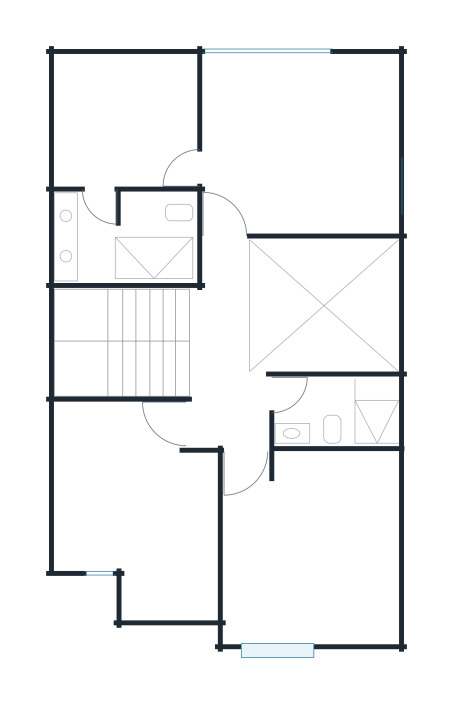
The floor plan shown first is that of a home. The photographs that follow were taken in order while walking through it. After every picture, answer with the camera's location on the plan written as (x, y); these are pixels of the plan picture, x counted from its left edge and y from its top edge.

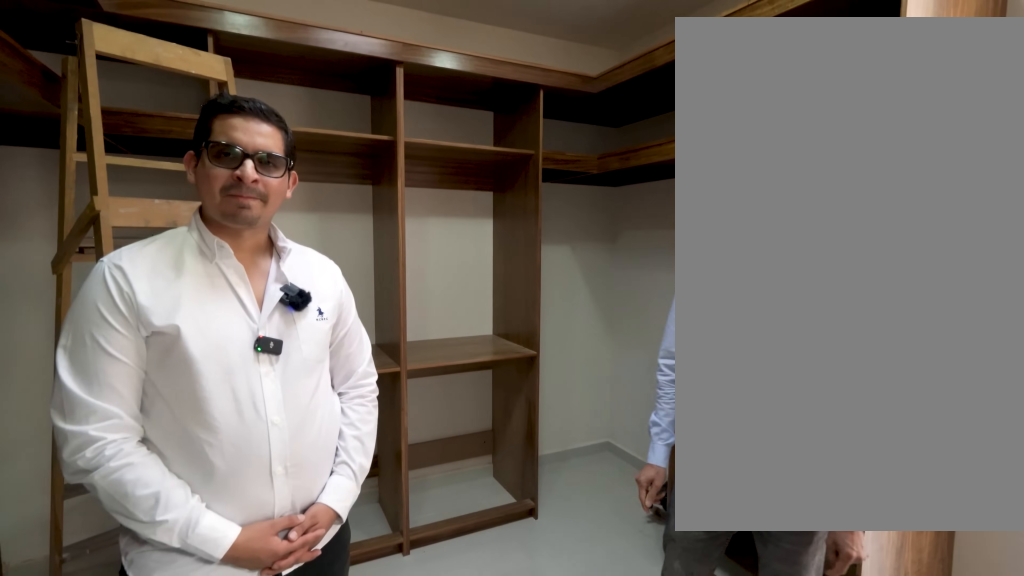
(100, 170)
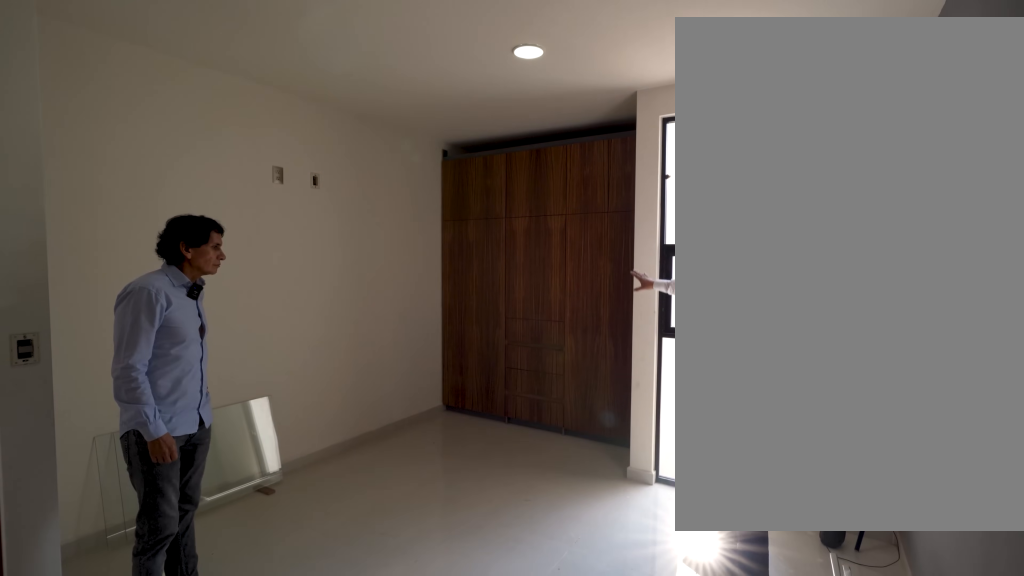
(82, 422)
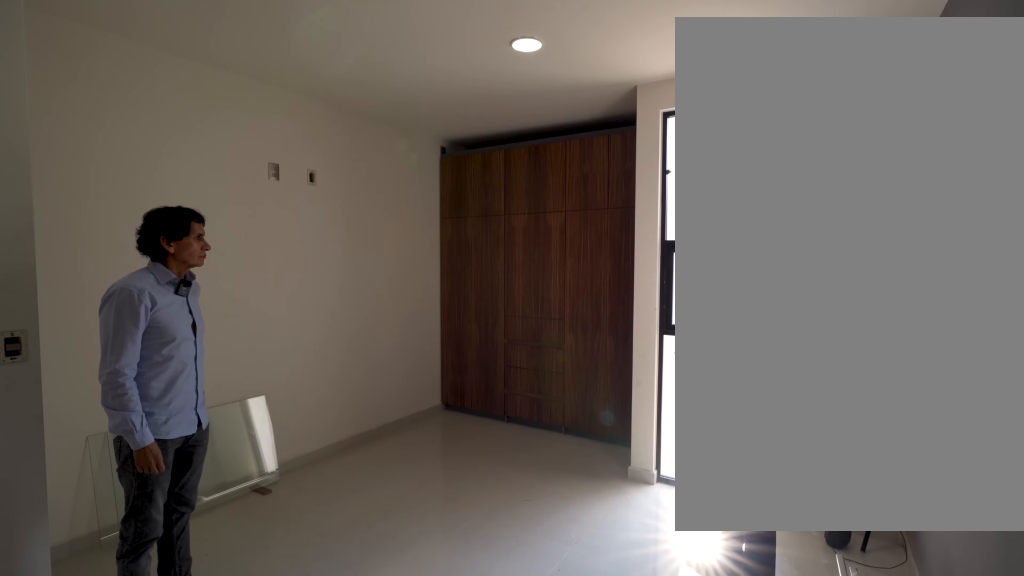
(83, 422)
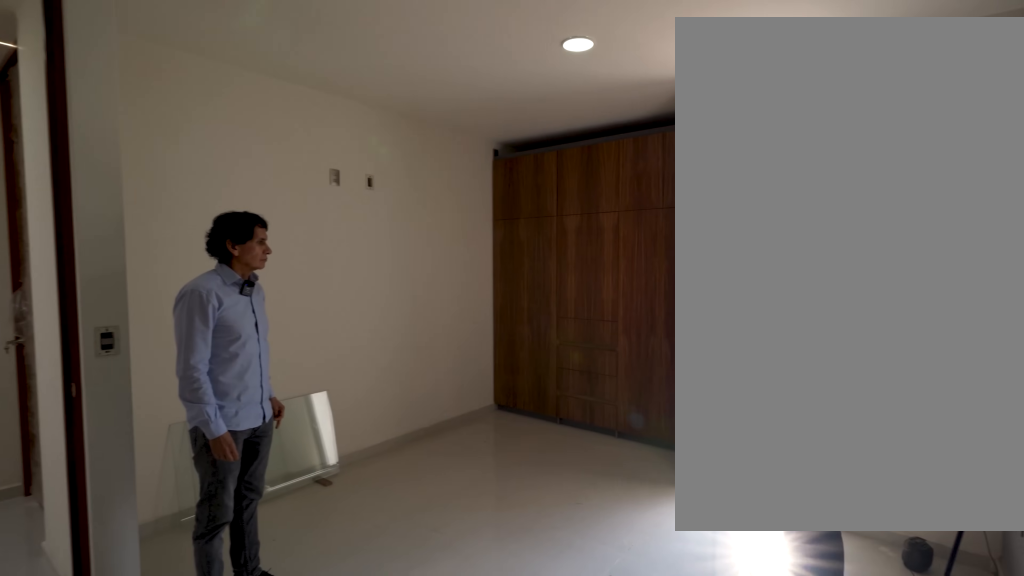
(82, 422)
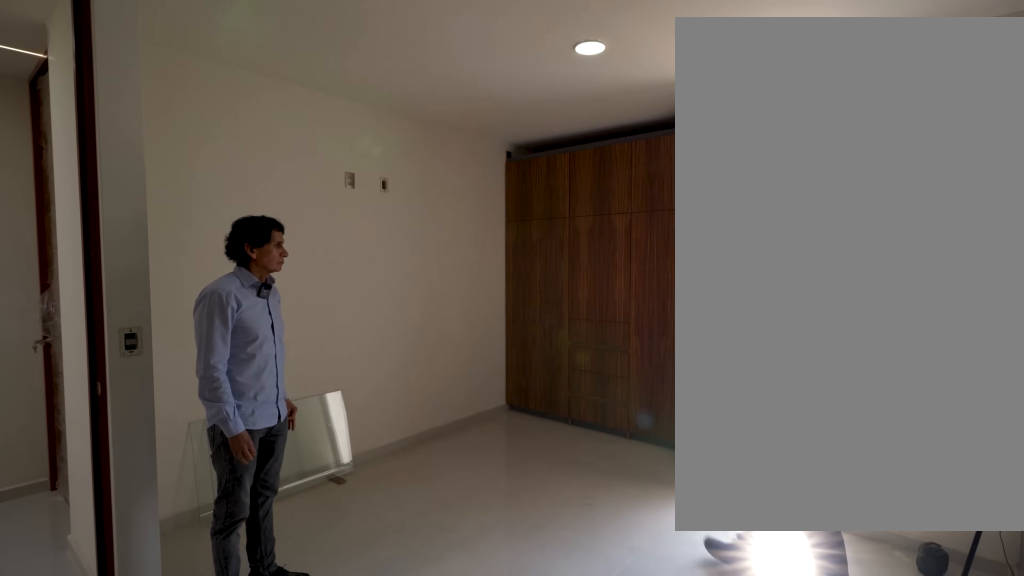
(82, 423)
